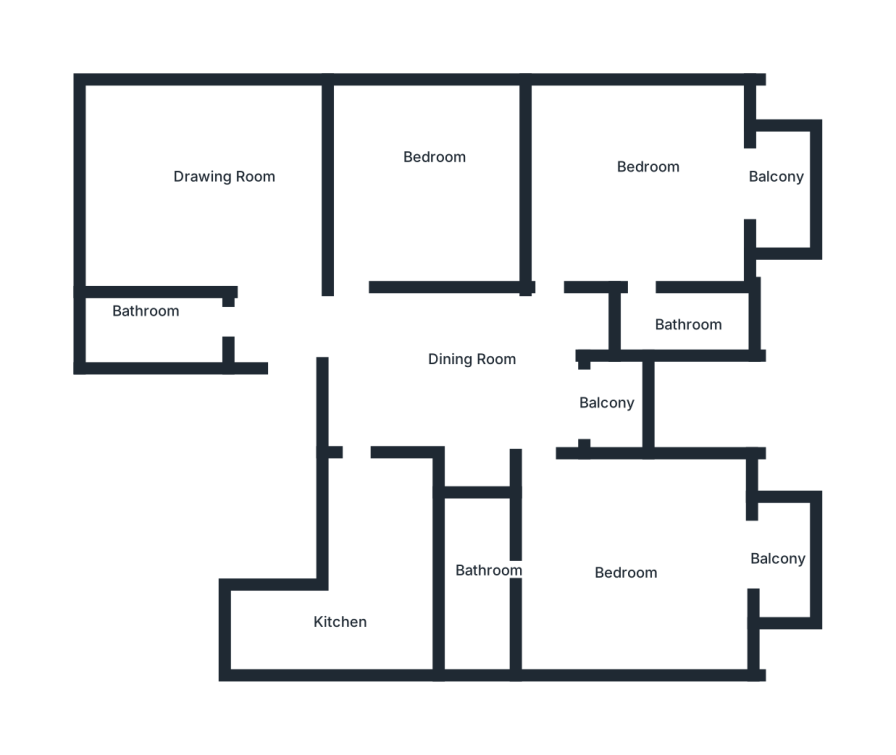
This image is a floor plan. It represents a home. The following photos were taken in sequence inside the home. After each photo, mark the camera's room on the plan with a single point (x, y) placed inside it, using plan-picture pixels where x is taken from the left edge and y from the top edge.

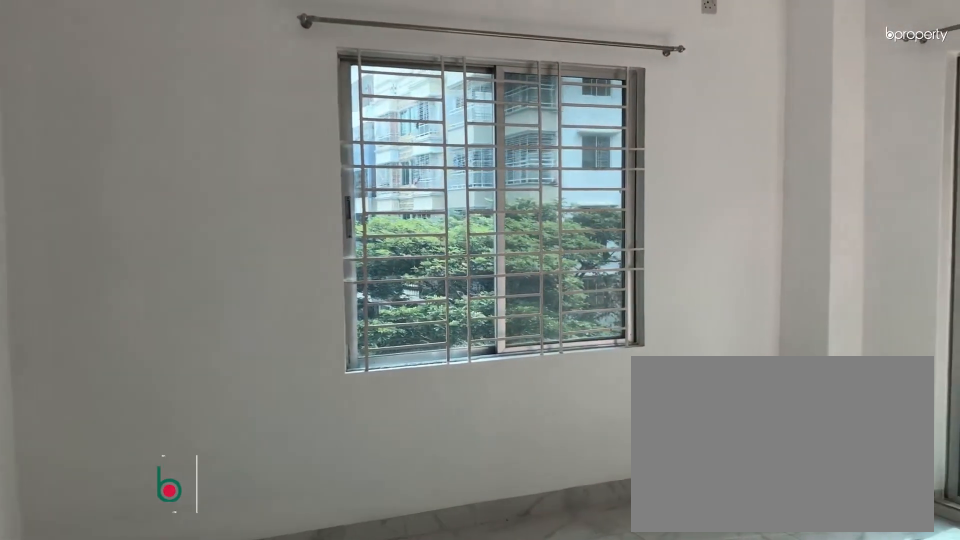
(647, 202)
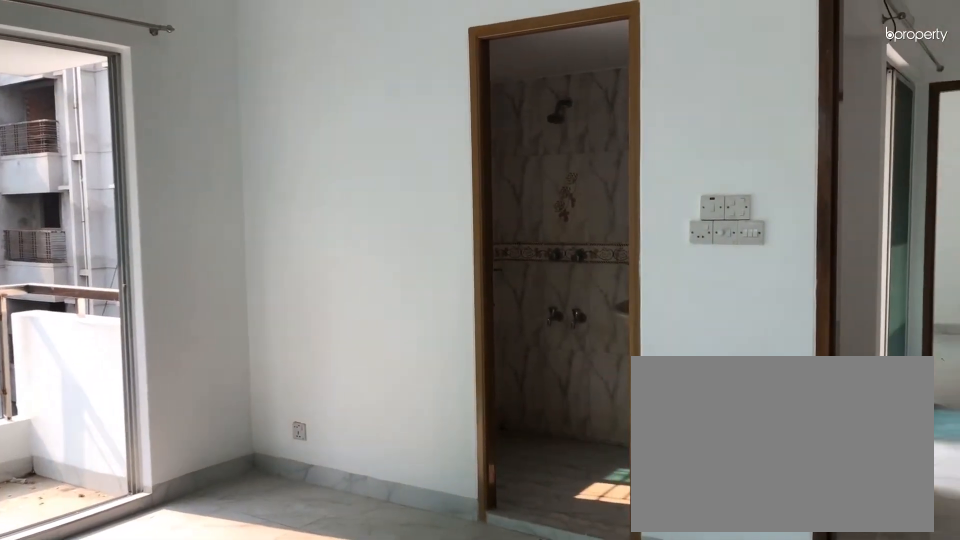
(645, 216)
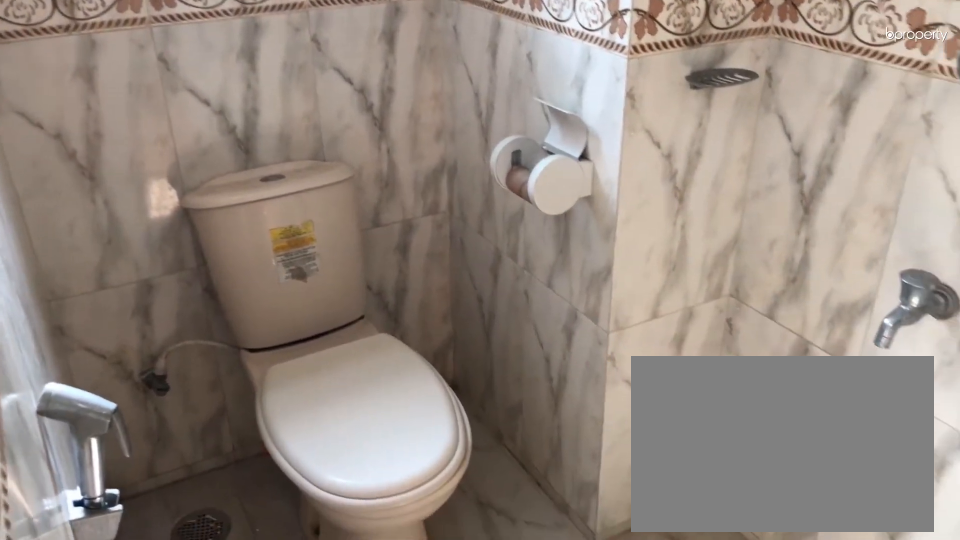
(673, 317)
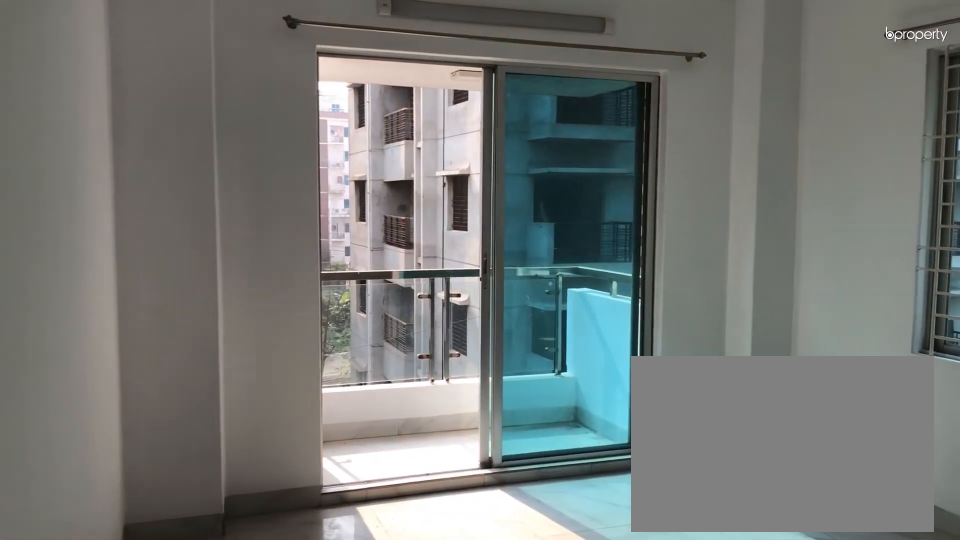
(619, 567)
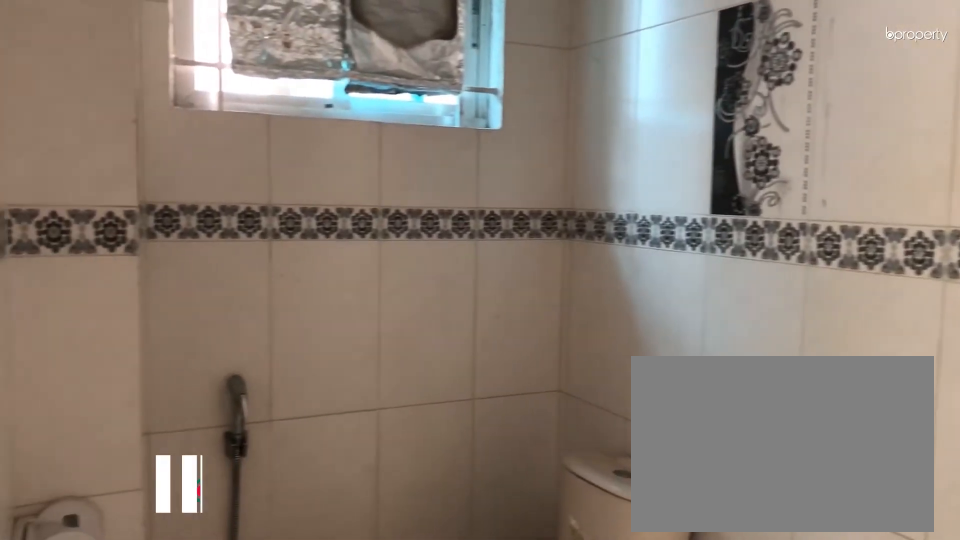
(483, 567)
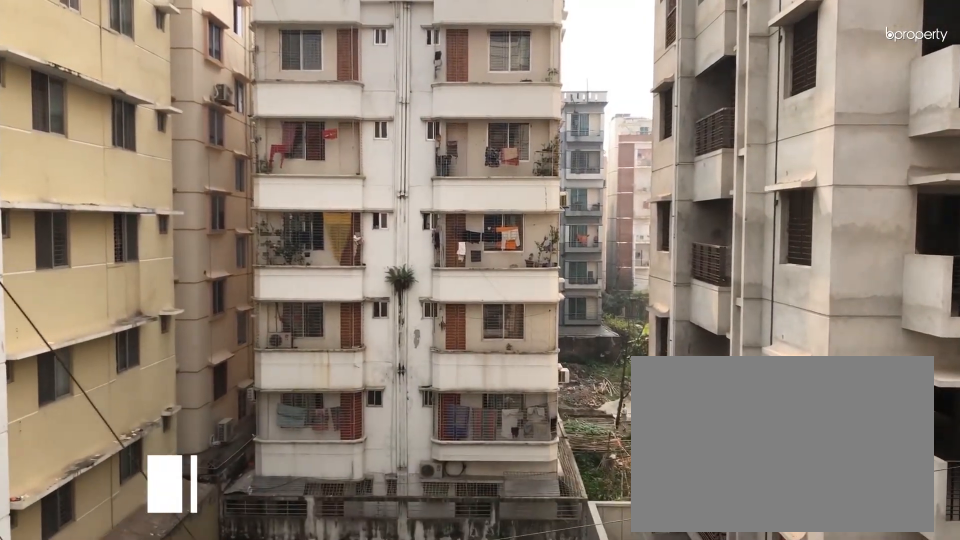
(774, 557)
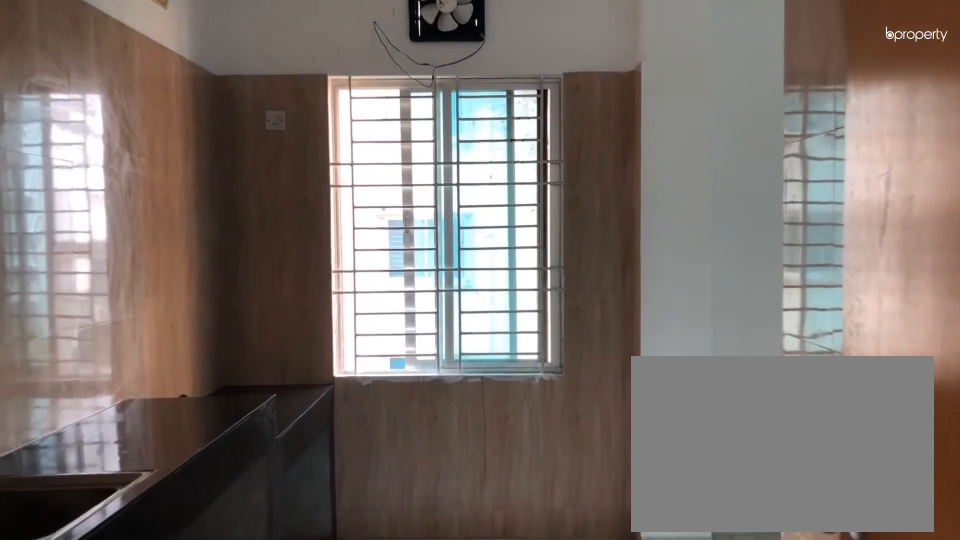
(385, 552)
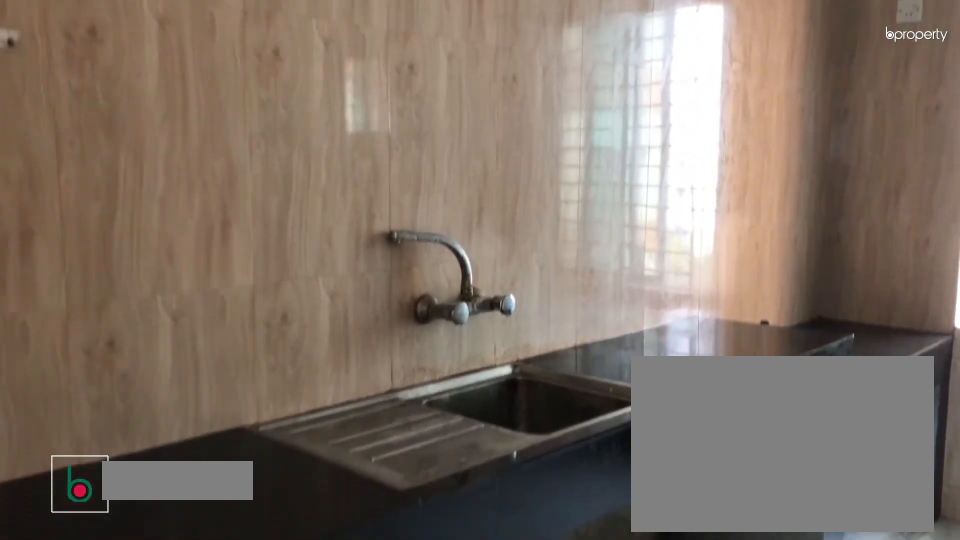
(385, 552)
